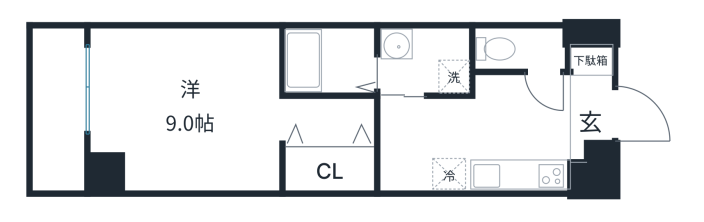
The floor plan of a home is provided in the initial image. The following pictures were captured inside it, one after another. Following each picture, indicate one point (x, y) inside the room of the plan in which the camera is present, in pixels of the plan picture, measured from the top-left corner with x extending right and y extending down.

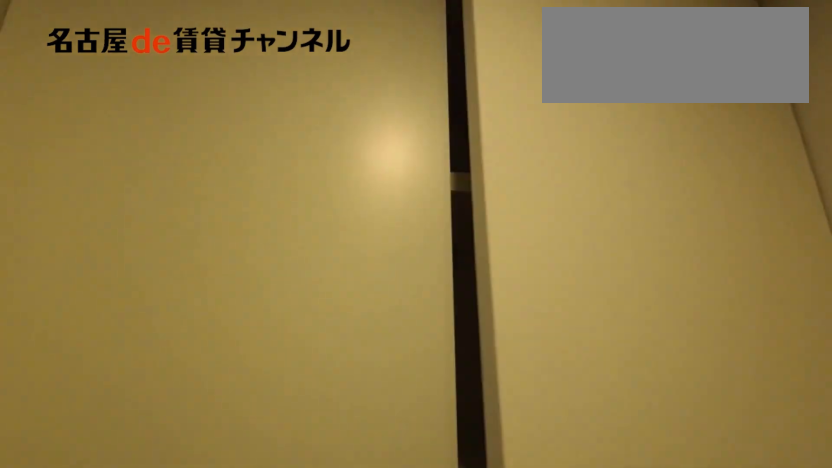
(520, 49)
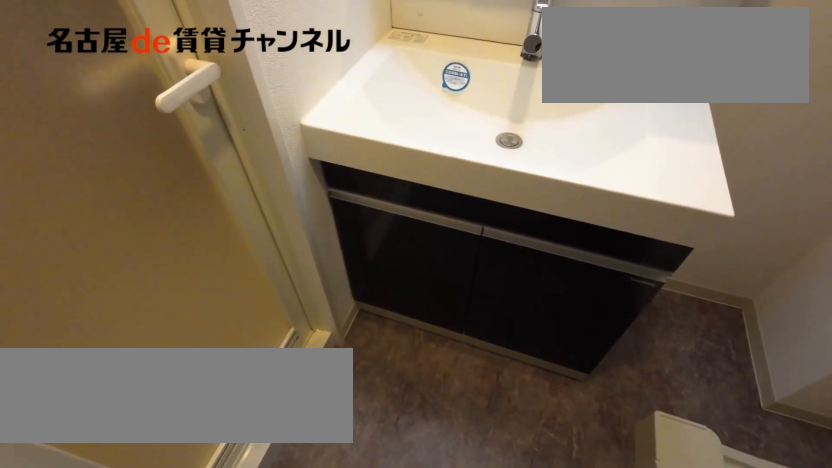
(426, 60)
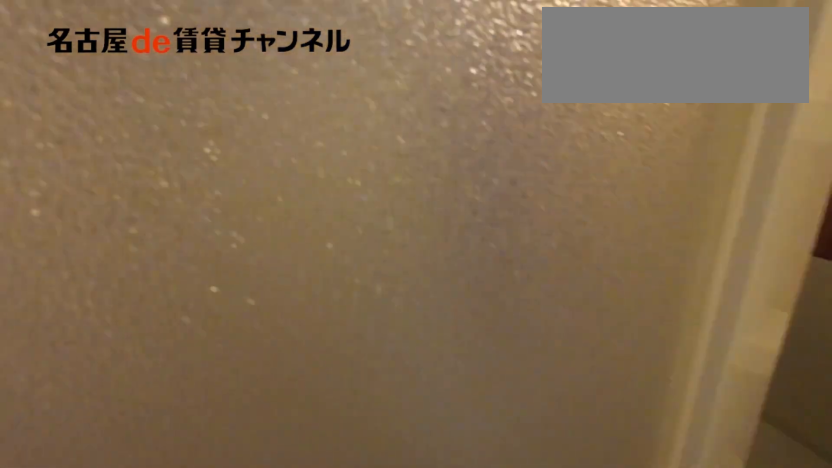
(329, 60)
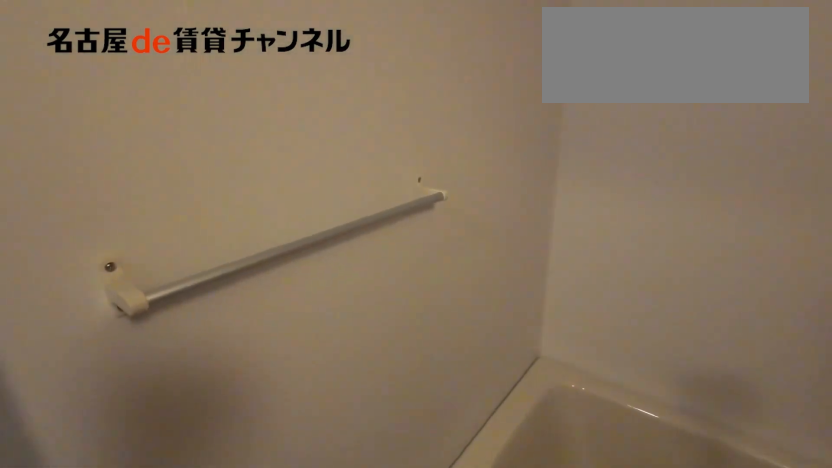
(329, 60)
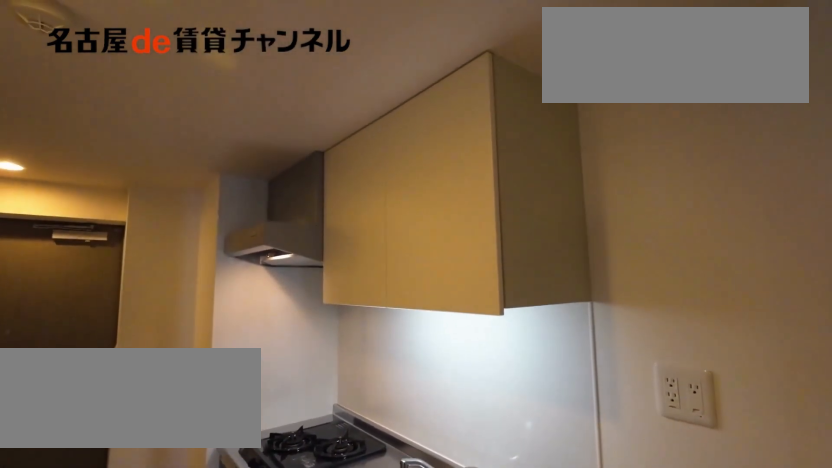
(503, 173)
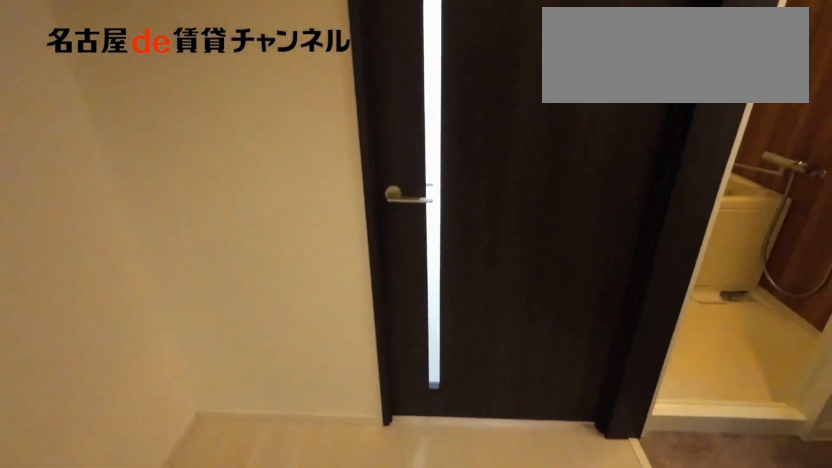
(503, 173)
